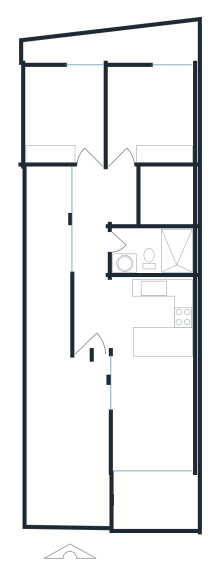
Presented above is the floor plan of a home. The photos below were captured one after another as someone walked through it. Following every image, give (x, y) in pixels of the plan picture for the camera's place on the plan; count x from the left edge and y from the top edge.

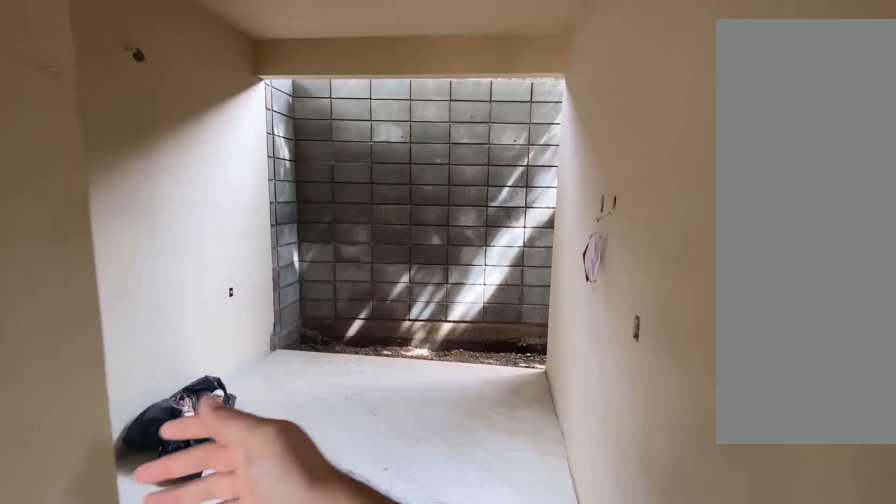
(107, 200)
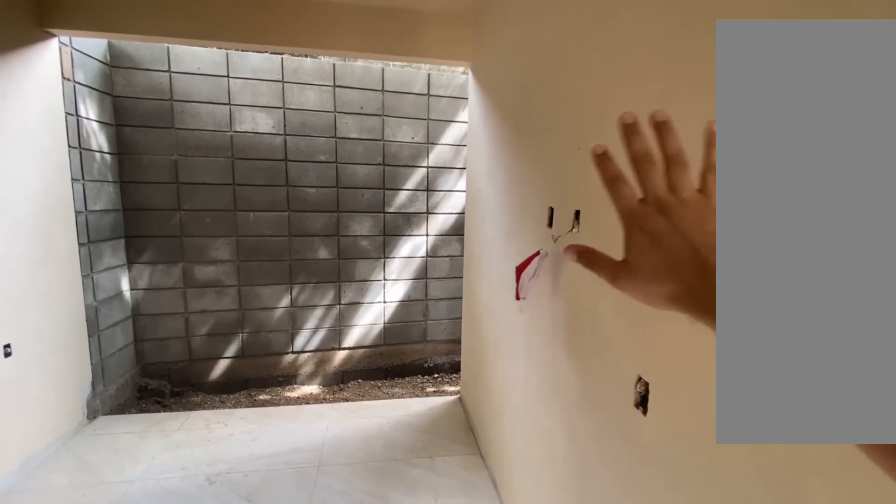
(89, 150)
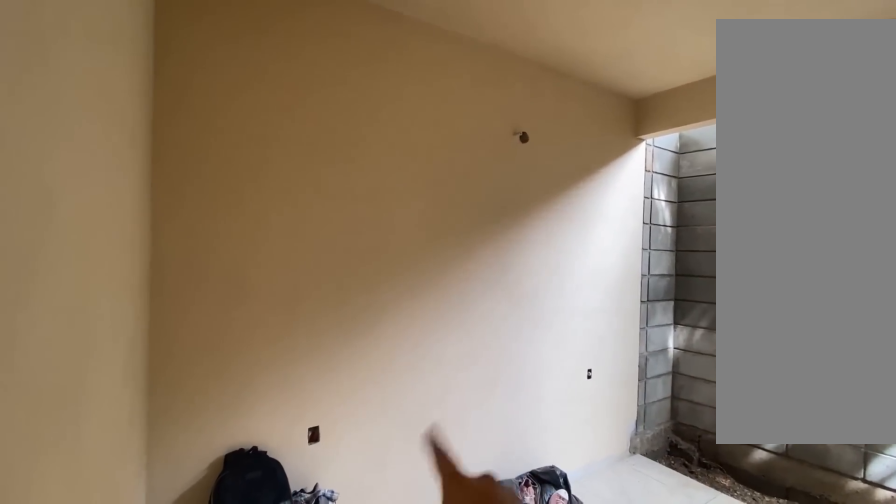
(89, 150)
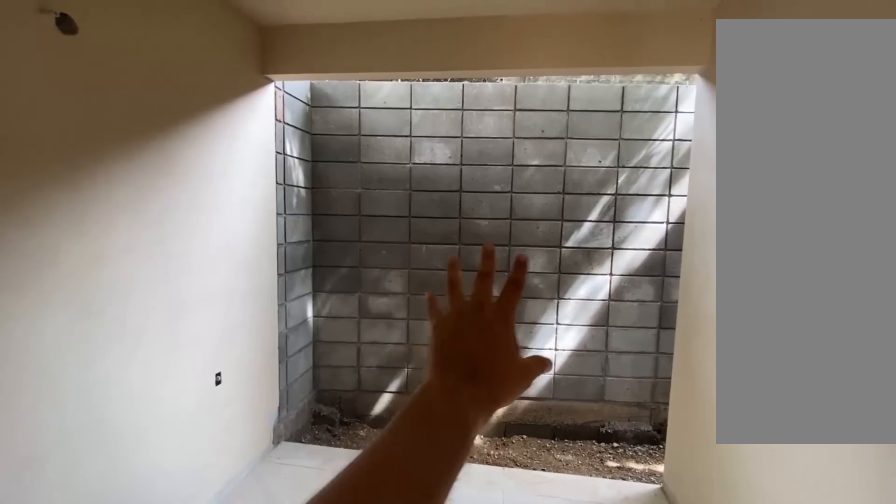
(89, 150)
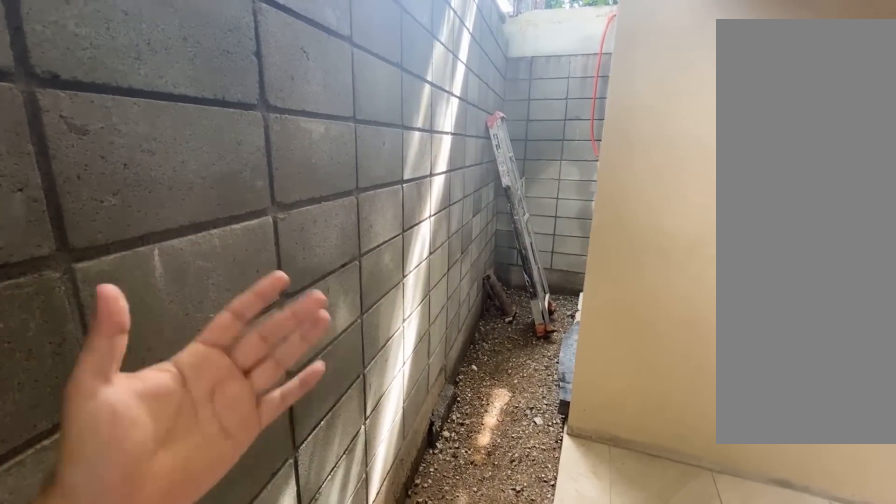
(37, 72)
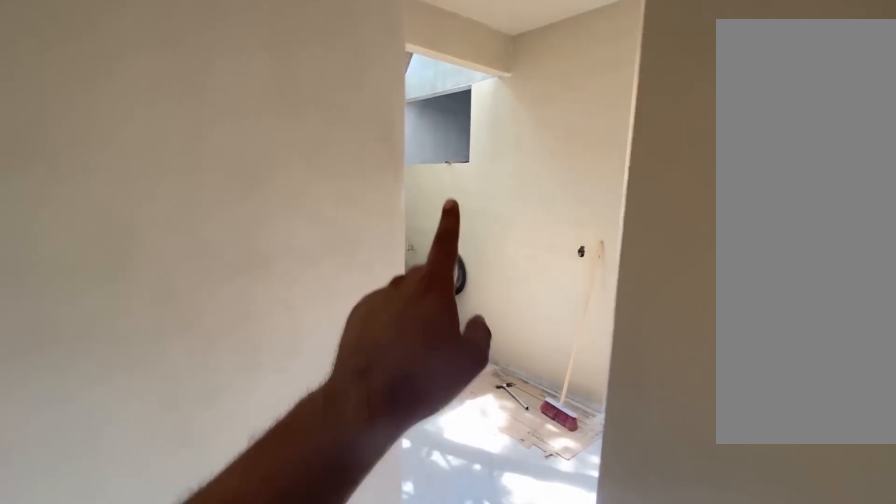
(62, 129)
